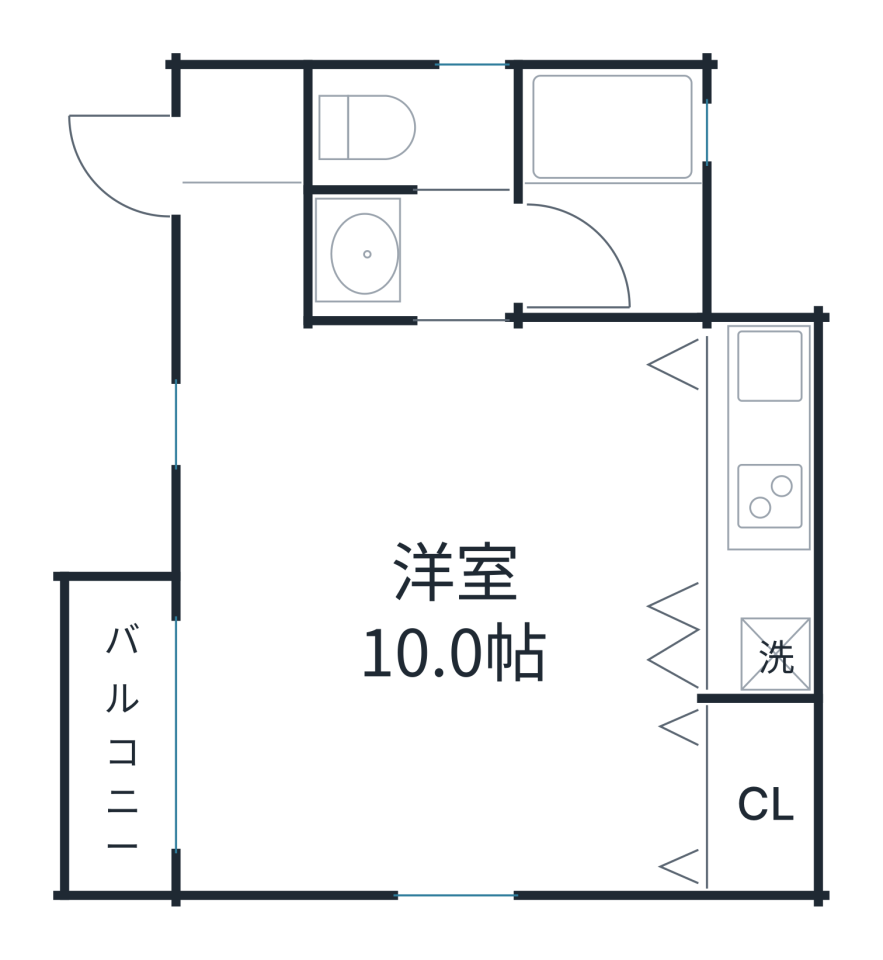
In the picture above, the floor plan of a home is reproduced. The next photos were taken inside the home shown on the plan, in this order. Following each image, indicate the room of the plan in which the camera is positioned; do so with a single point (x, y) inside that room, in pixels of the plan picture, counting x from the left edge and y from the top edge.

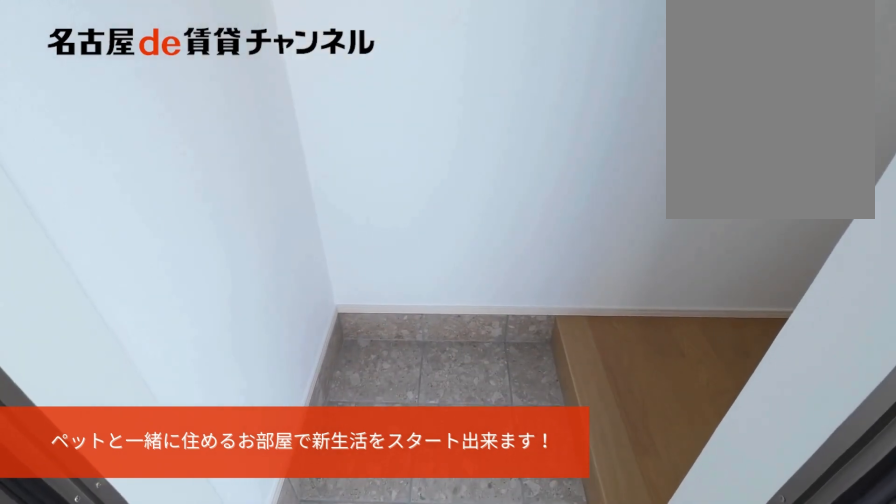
(241, 142)
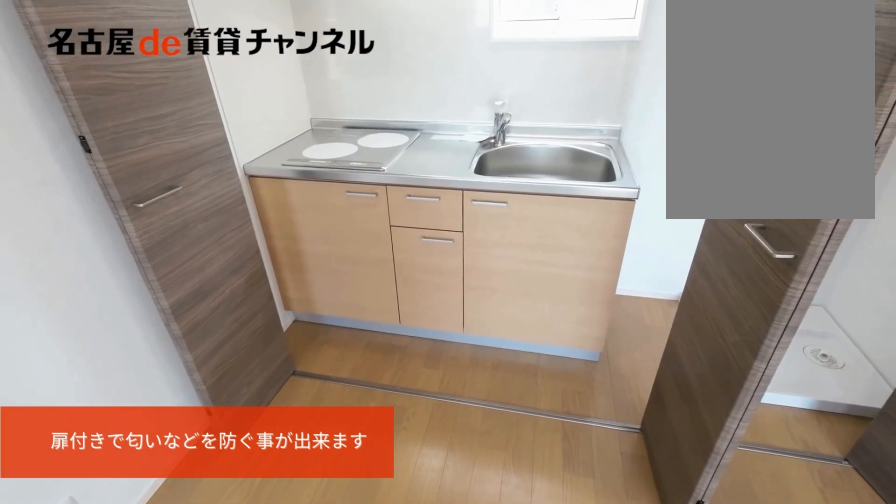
(757, 509)
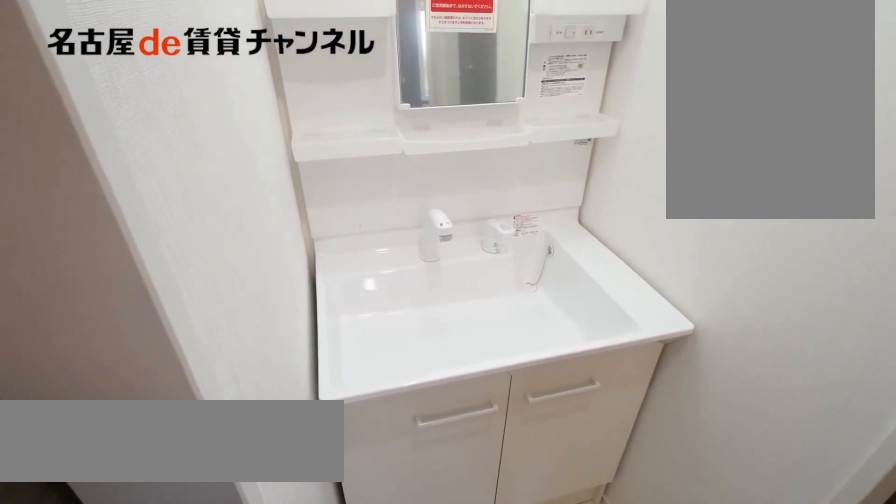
(411, 259)
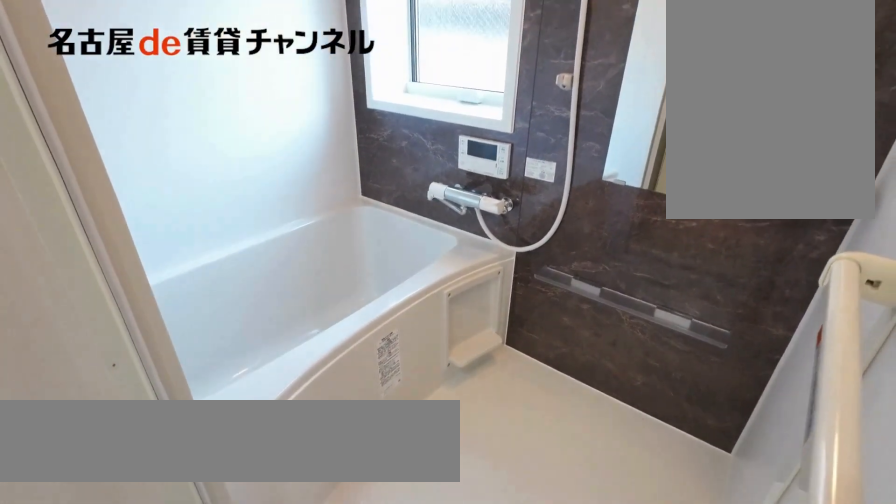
(612, 189)
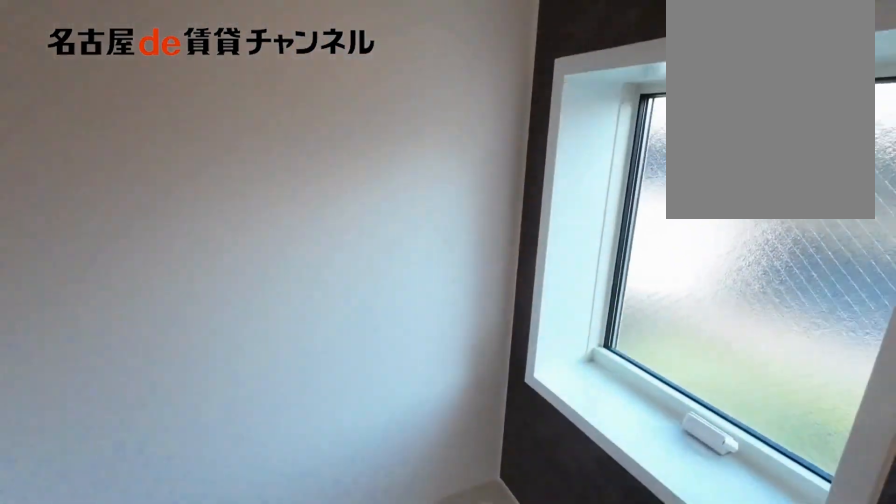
(612, 189)
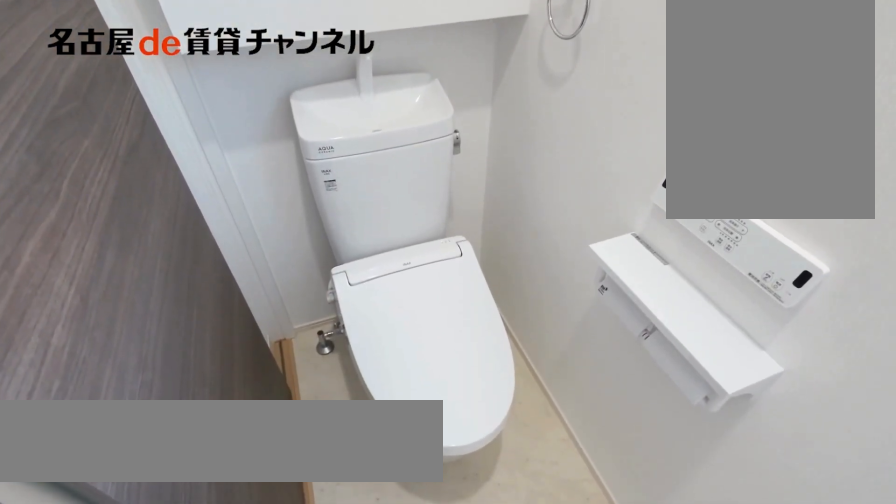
(411, 128)
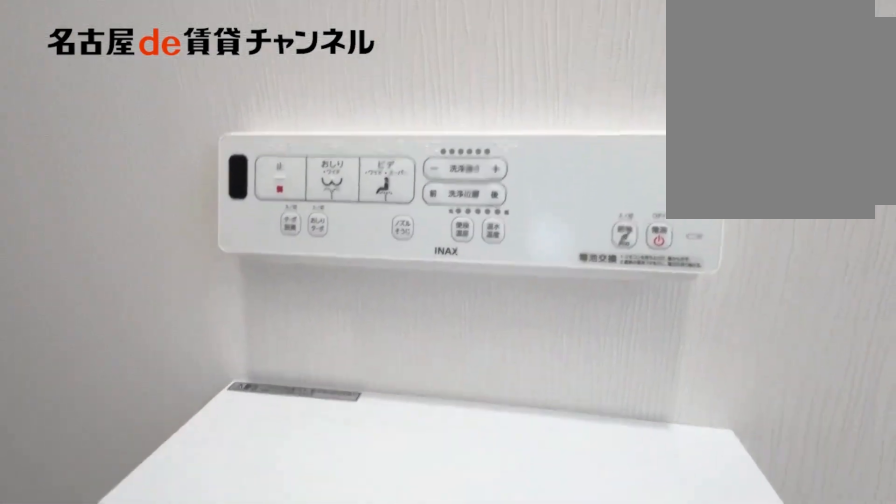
(411, 128)
